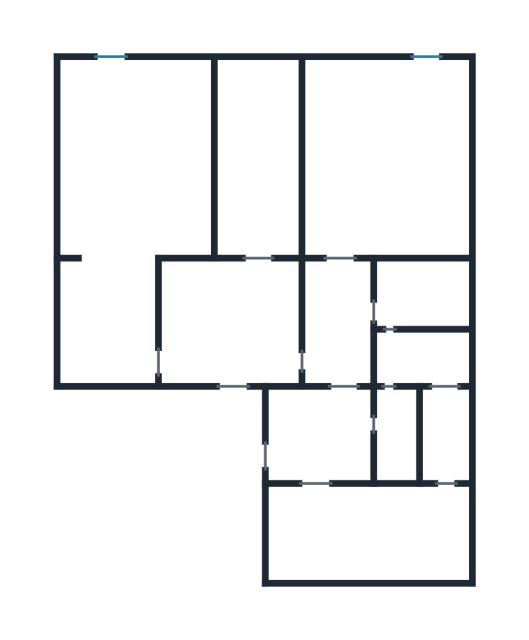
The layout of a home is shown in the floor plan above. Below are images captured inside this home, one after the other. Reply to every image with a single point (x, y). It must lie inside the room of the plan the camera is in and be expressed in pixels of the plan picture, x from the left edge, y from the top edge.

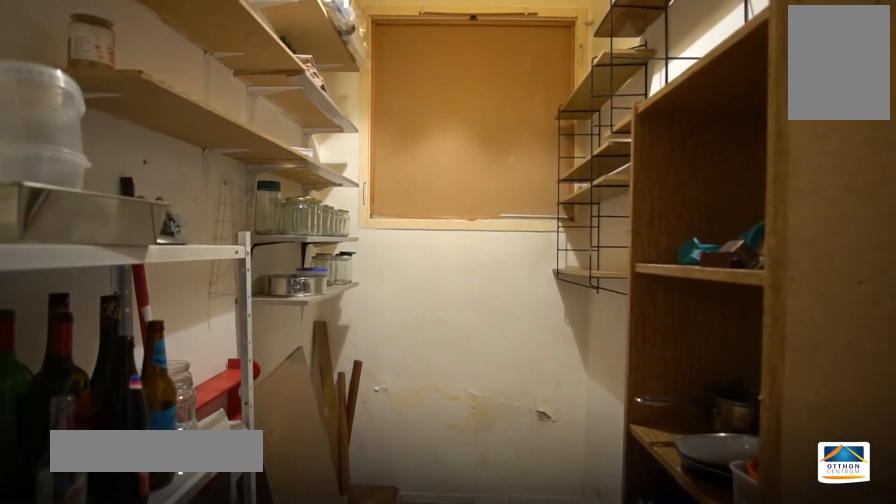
(444, 432)
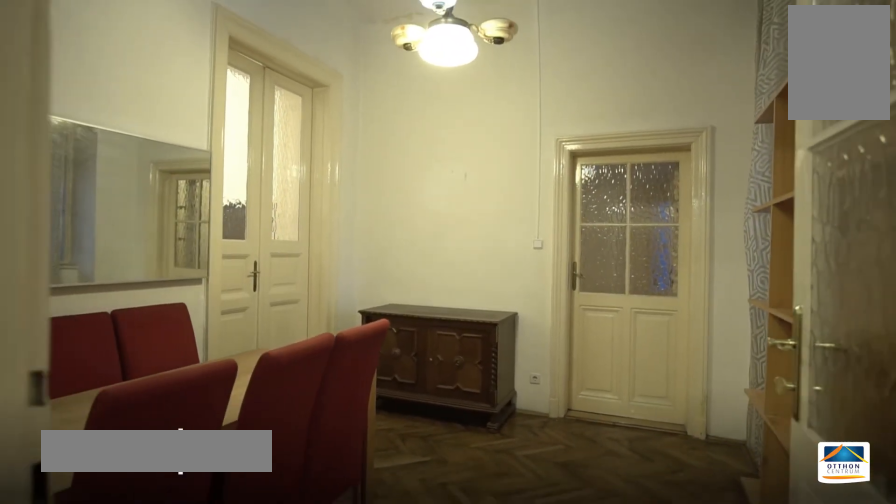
(225, 322)
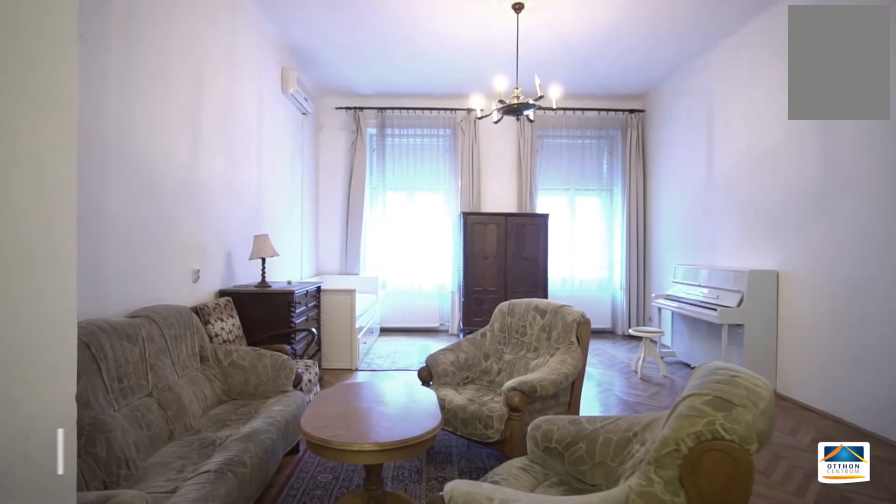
(141, 166)
